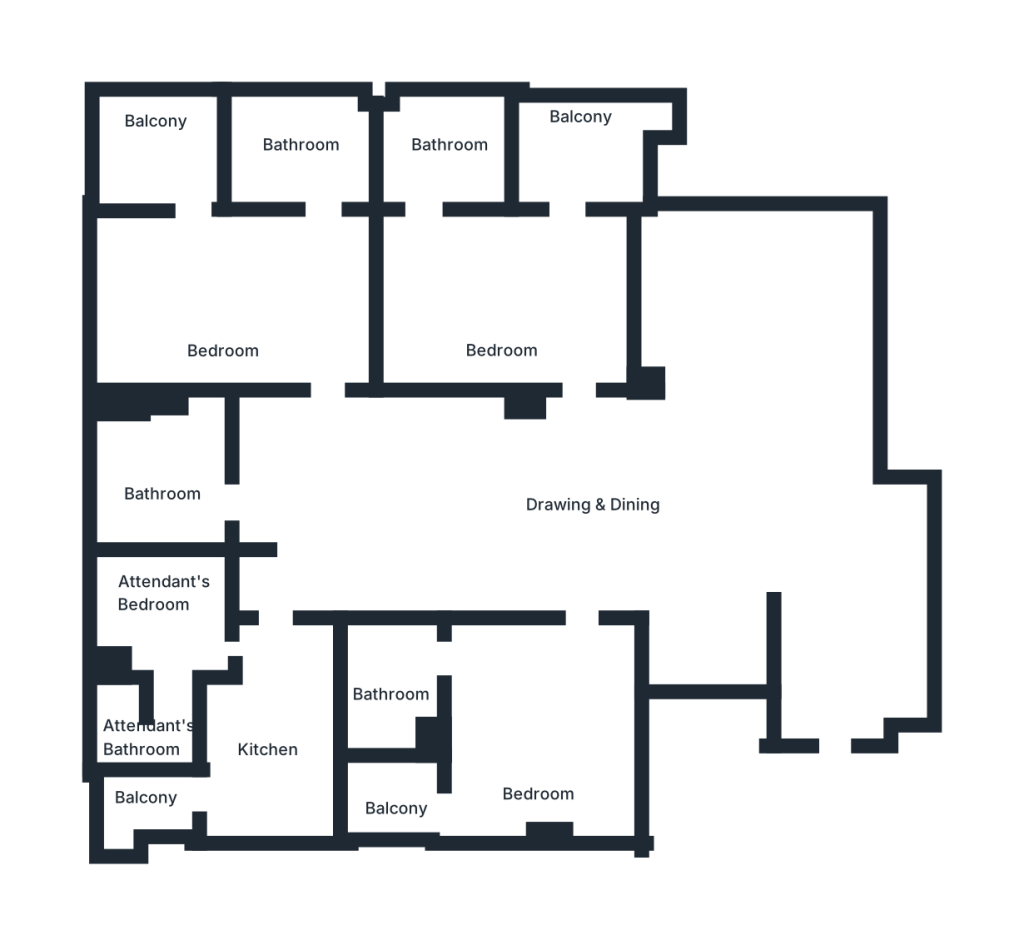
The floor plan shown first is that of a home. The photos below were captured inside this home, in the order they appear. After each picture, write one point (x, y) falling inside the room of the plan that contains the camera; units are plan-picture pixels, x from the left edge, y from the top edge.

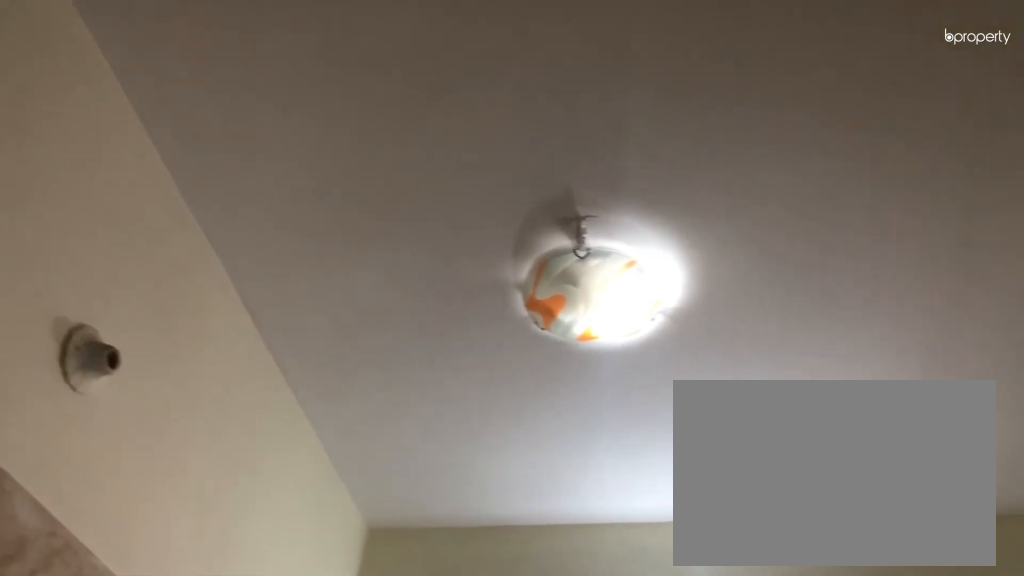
(277, 740)
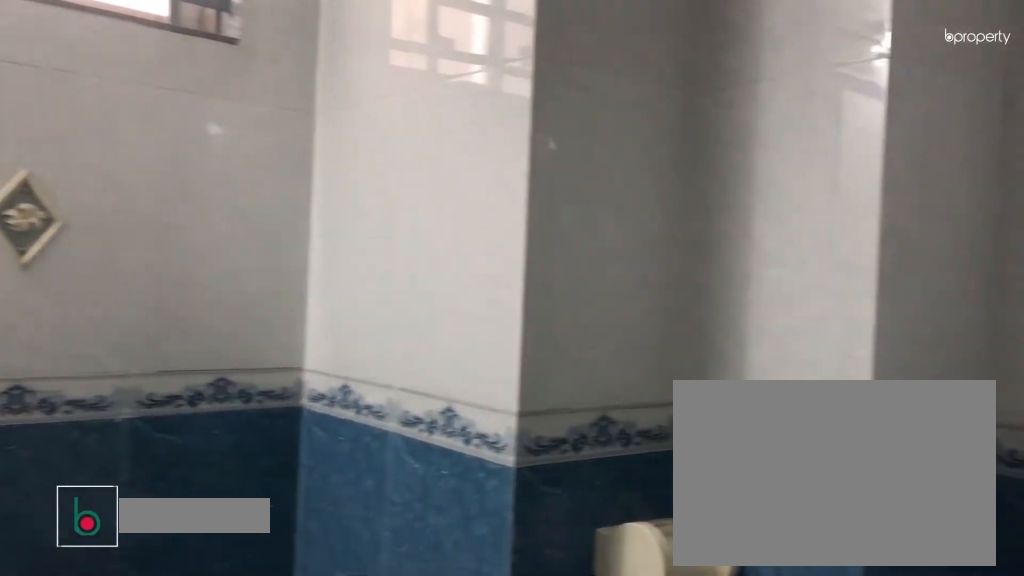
(163, 479)
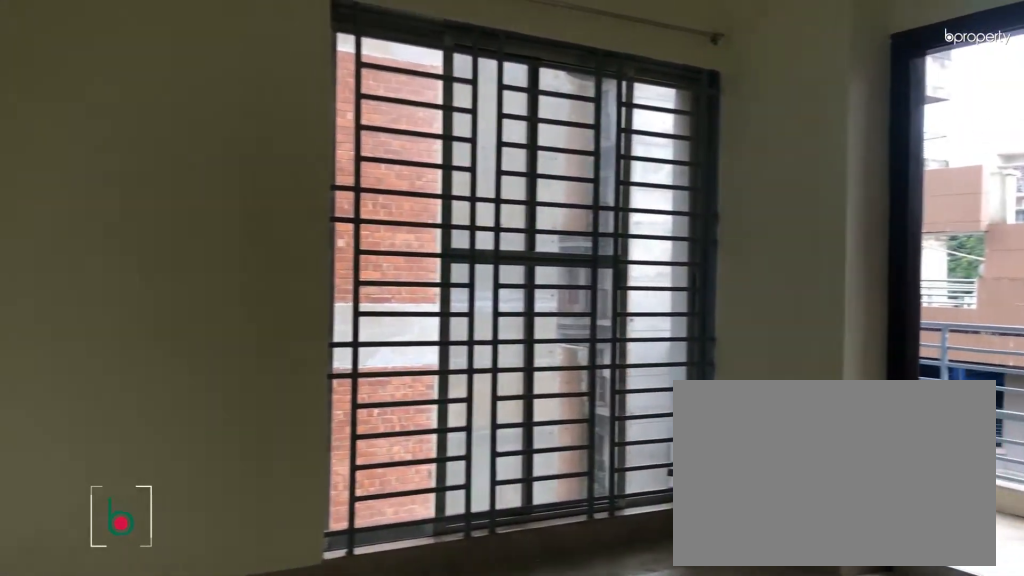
(235, 324)
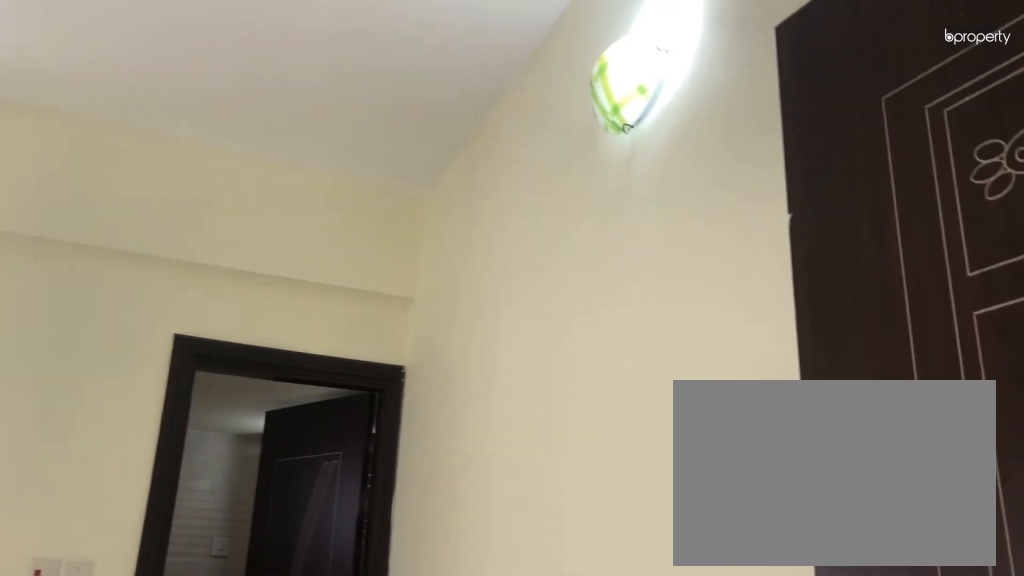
(235, 324)
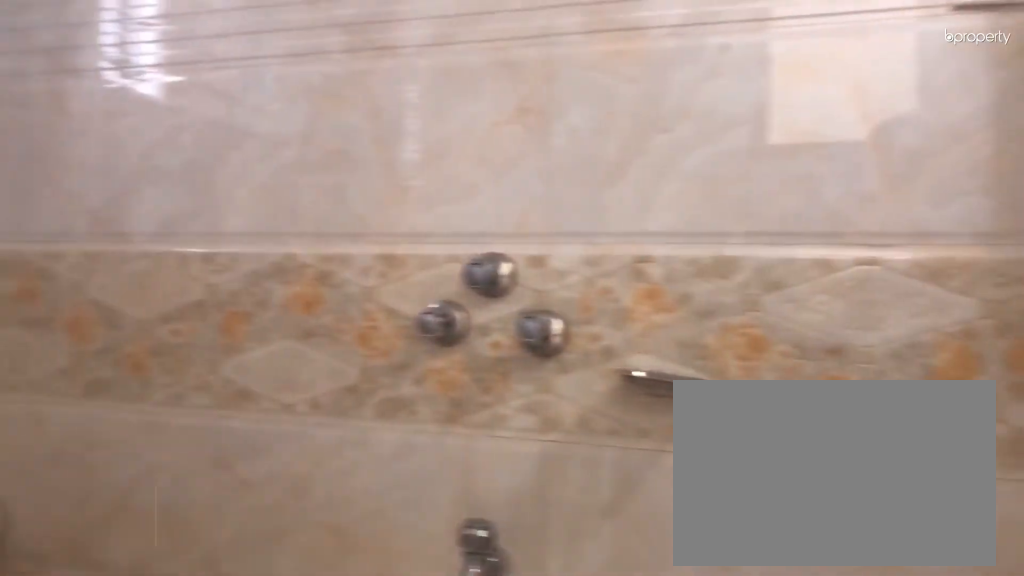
(294, 157)
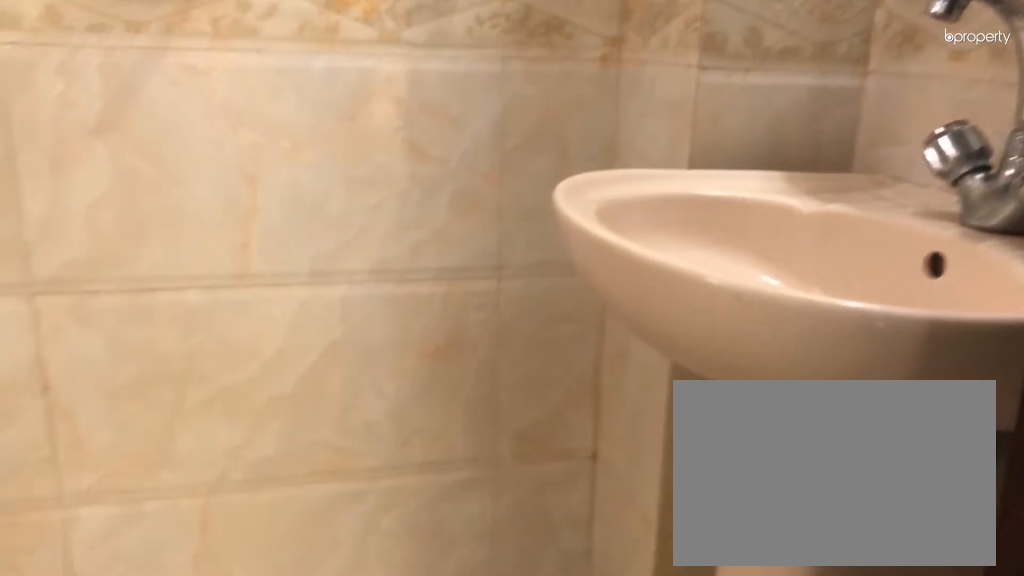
(293, 158)
